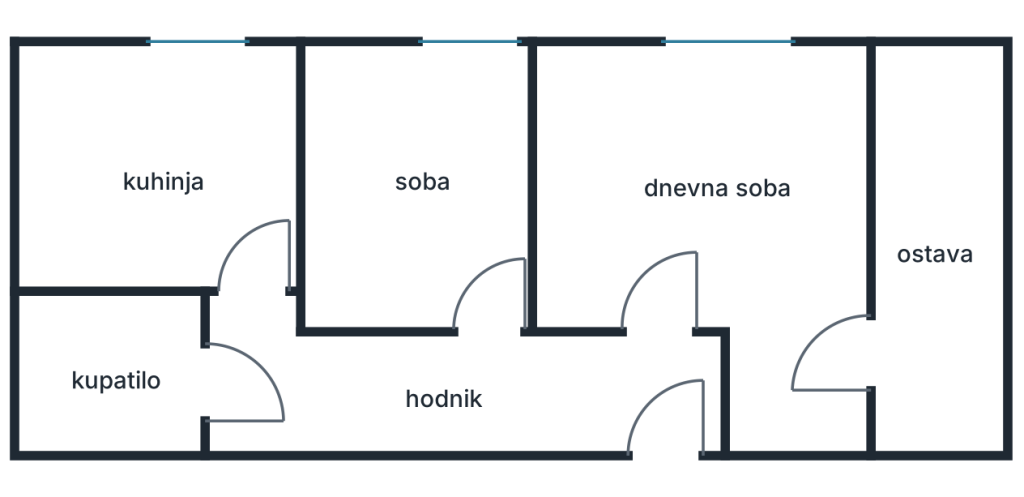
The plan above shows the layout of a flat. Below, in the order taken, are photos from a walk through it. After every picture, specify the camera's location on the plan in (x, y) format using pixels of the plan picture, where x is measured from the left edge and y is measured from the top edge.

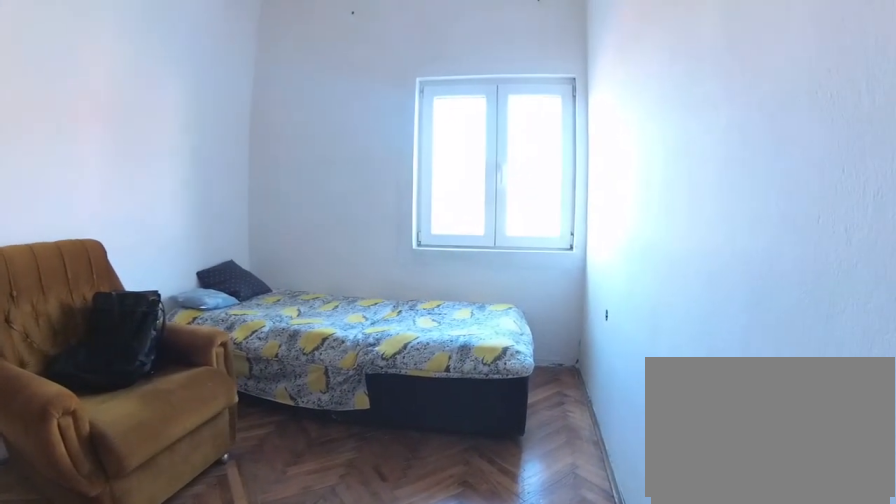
(506, 294)
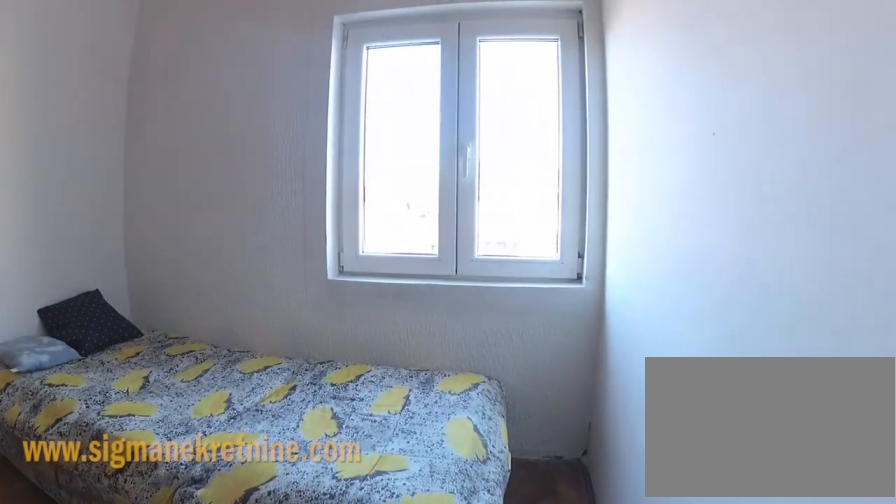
(506, 213)
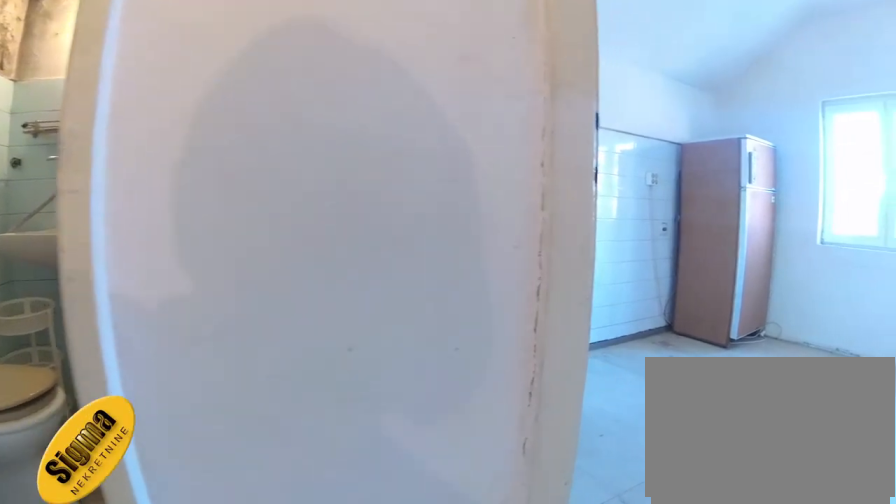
(289, 366)
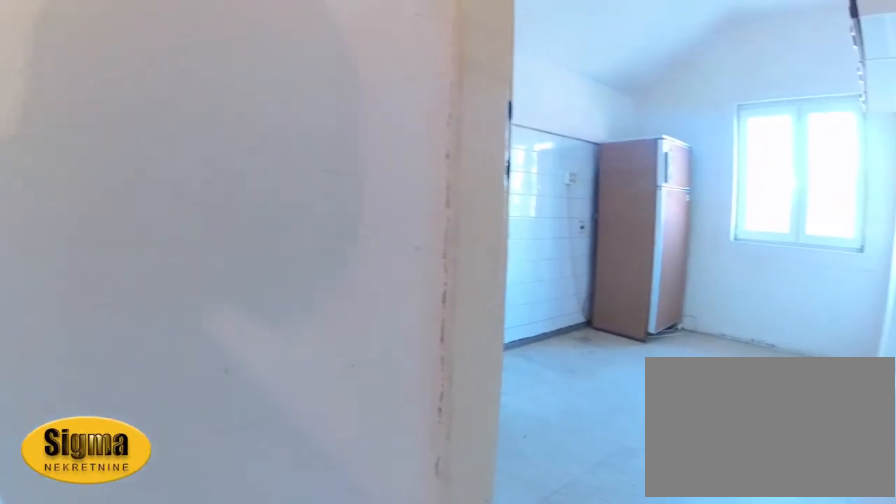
(282, 366)
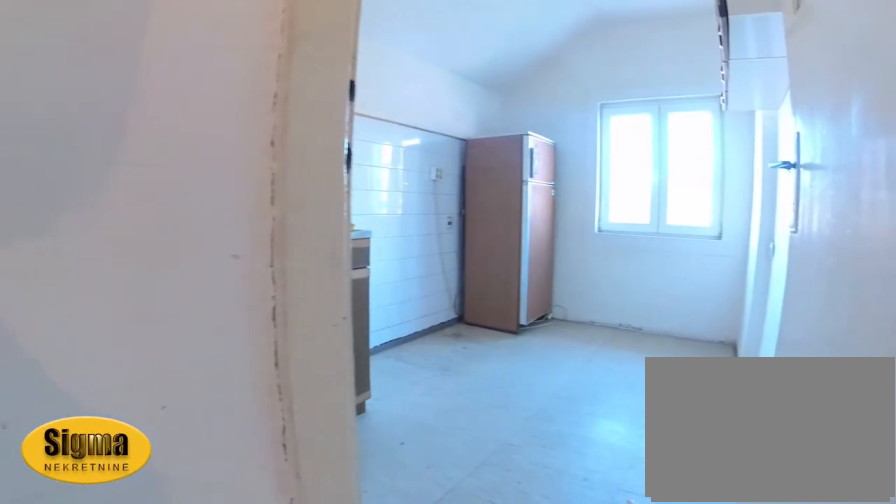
(272, 363)
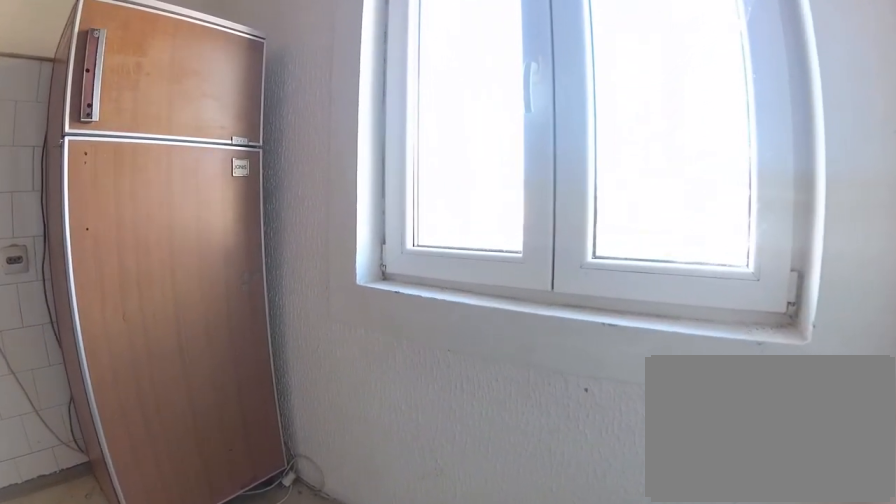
(258, 124)
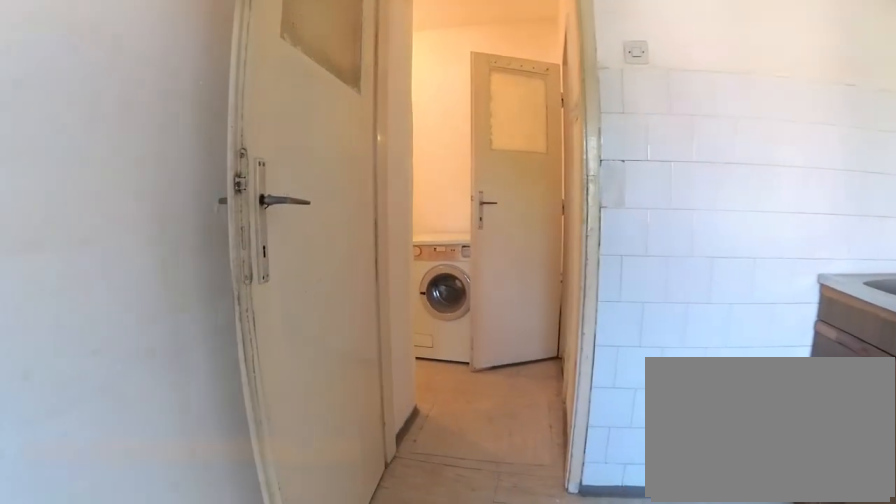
(242, 148)
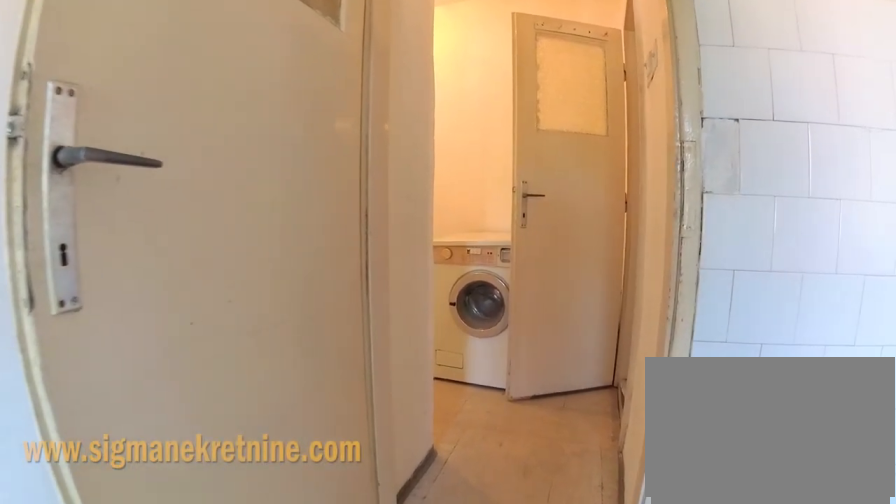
(241, 185)
